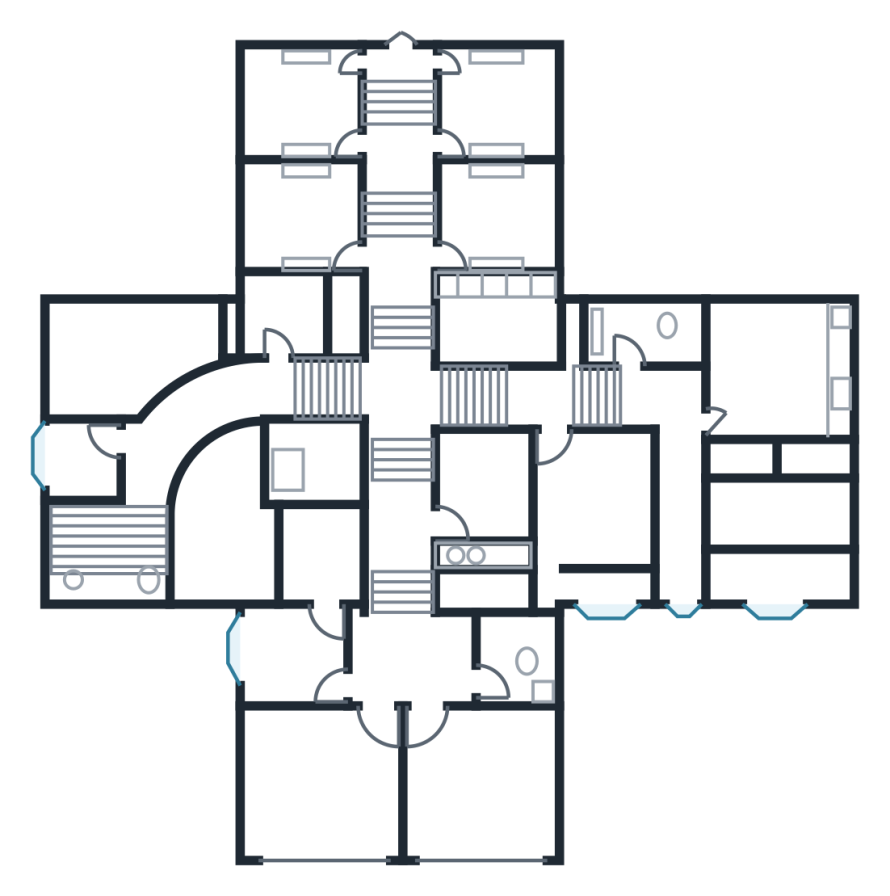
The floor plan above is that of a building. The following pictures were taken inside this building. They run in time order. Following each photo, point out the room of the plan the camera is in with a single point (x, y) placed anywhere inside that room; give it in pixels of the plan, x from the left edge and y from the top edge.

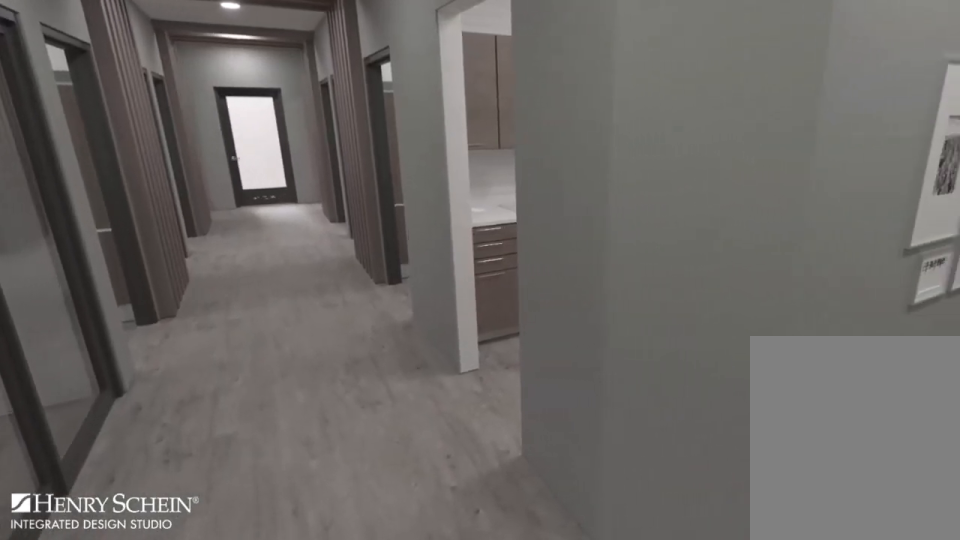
(474, 400)
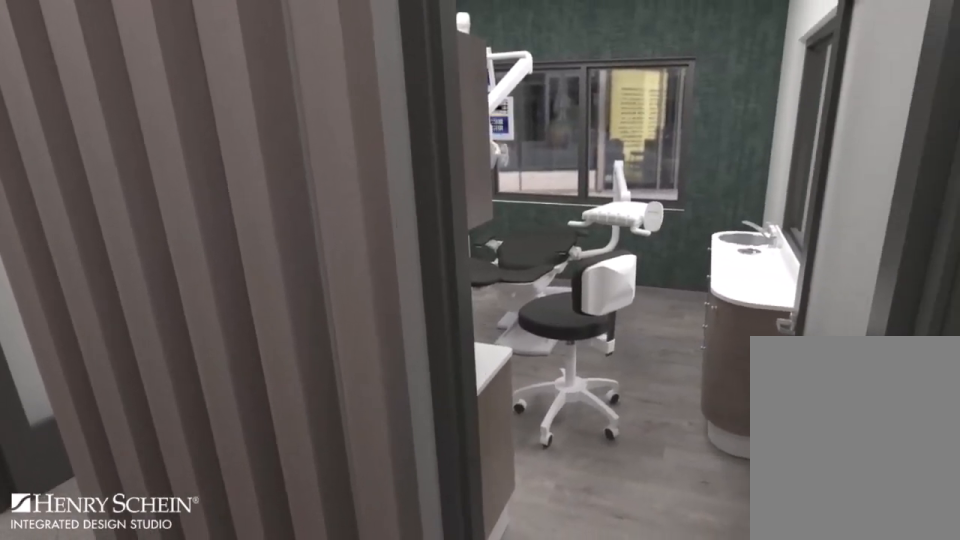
(400, 113)
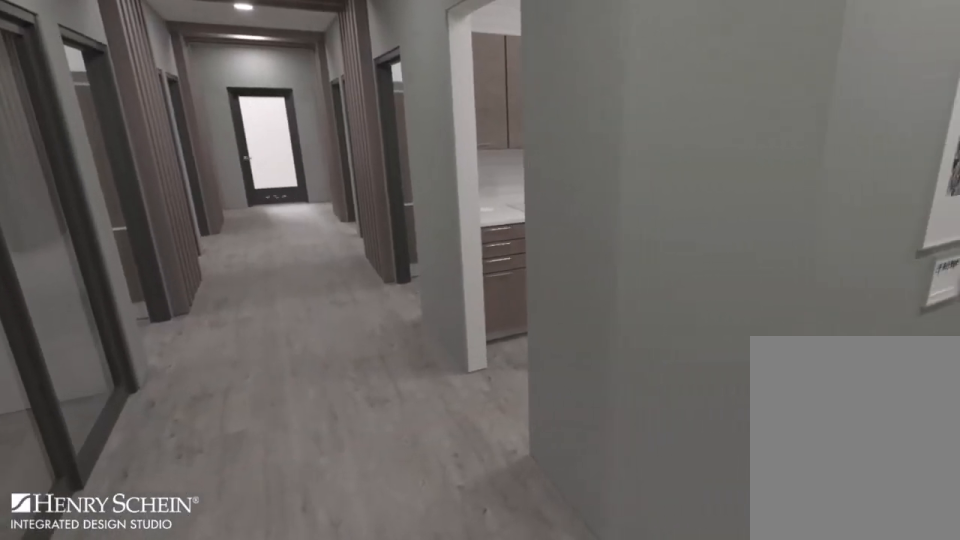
(401, 395)
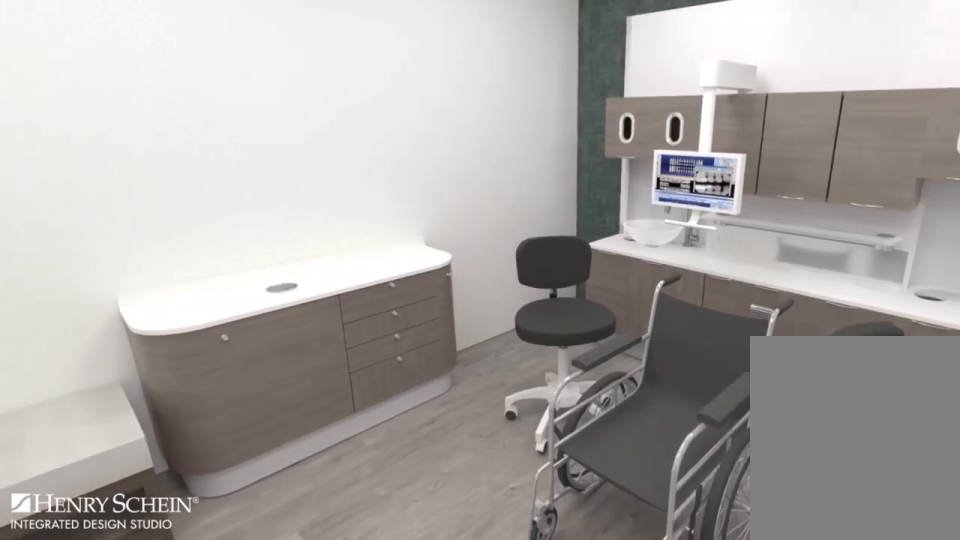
(578, 479)
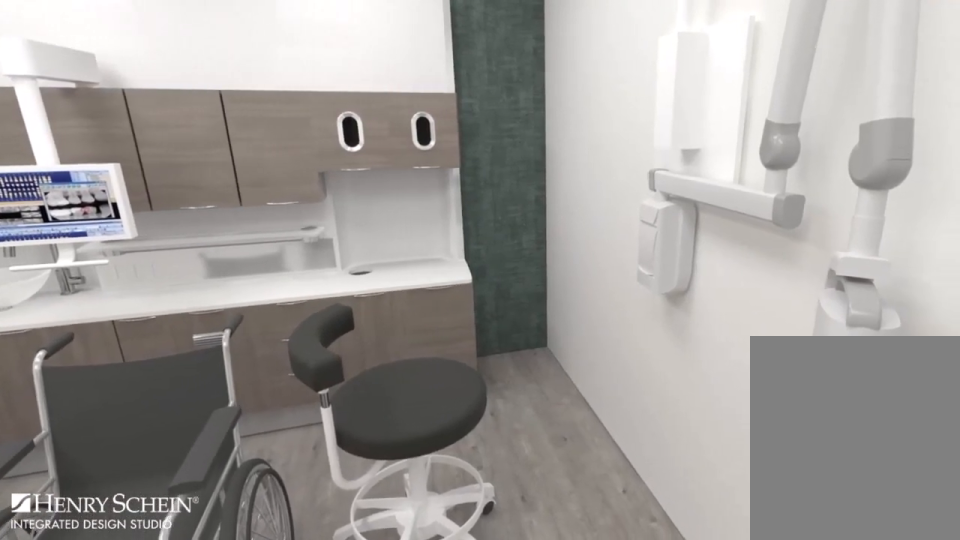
(578, 479)
